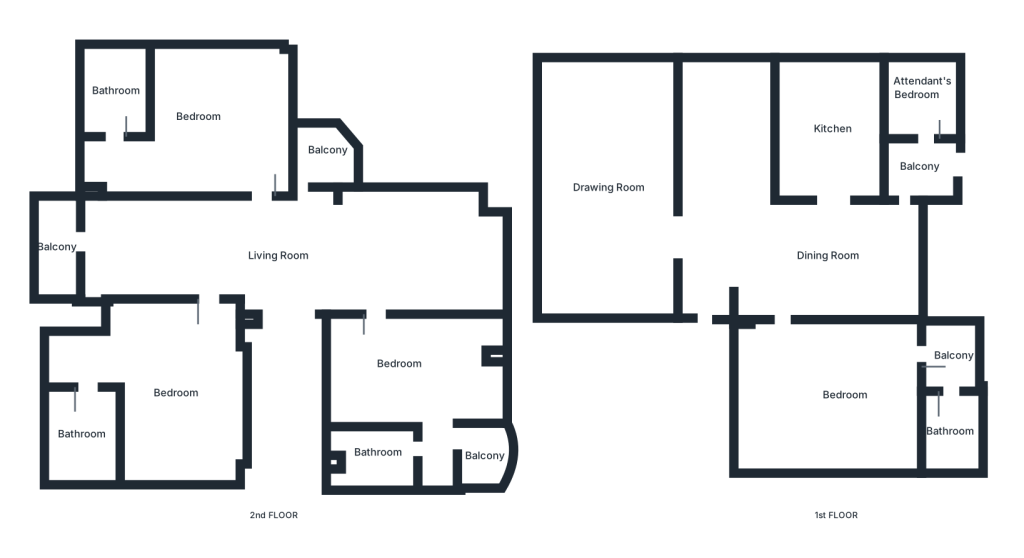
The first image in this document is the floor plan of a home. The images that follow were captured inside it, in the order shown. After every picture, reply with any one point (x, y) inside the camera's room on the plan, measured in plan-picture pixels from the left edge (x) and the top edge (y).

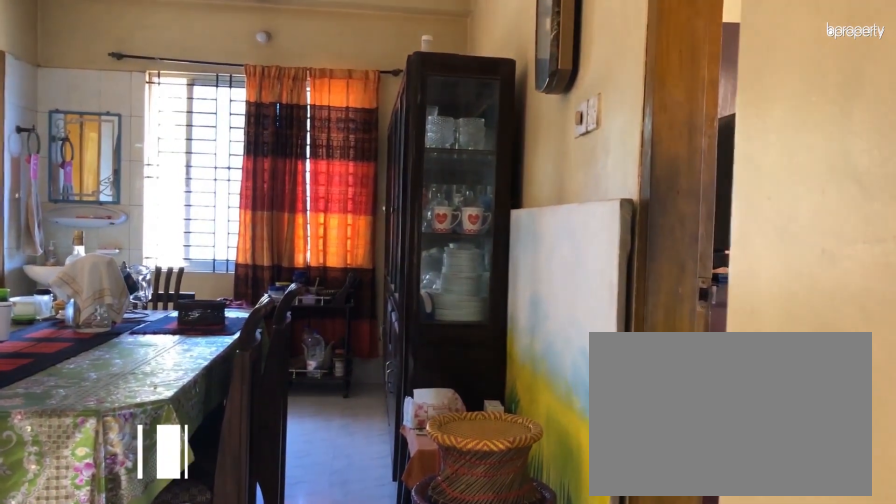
(837, 261)
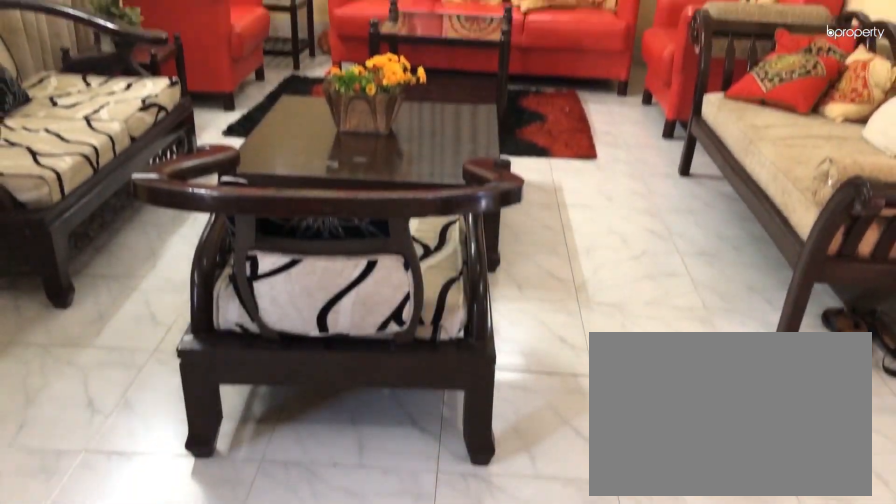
(600, 185)
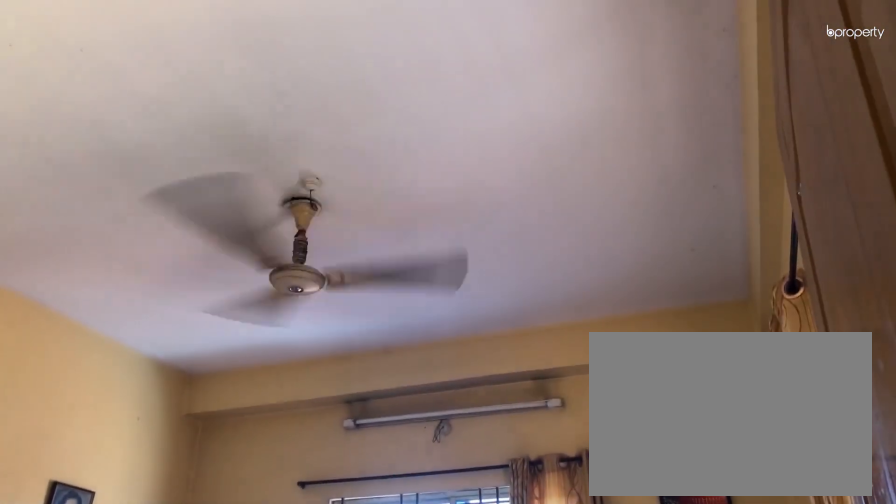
(829, 396)
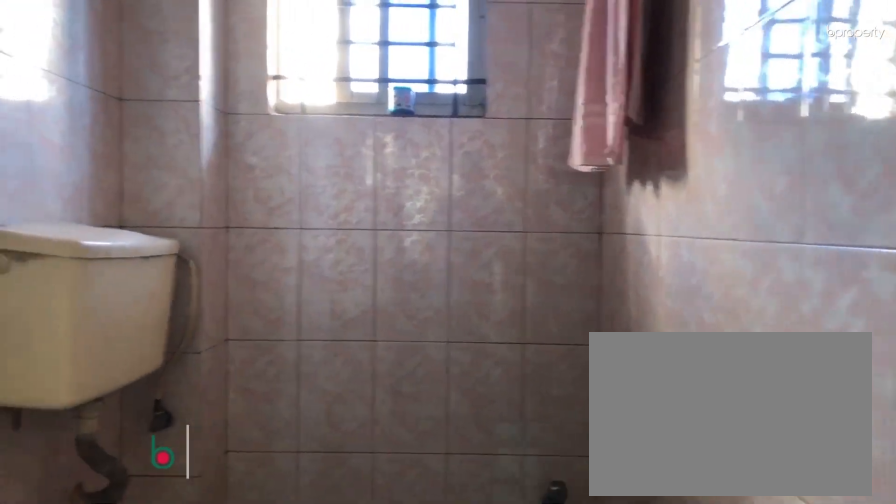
(965, 433)
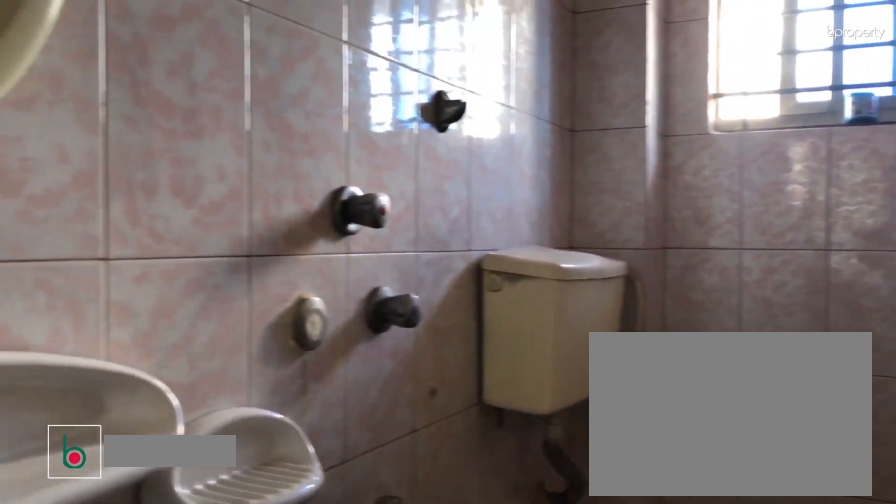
(965, 433)
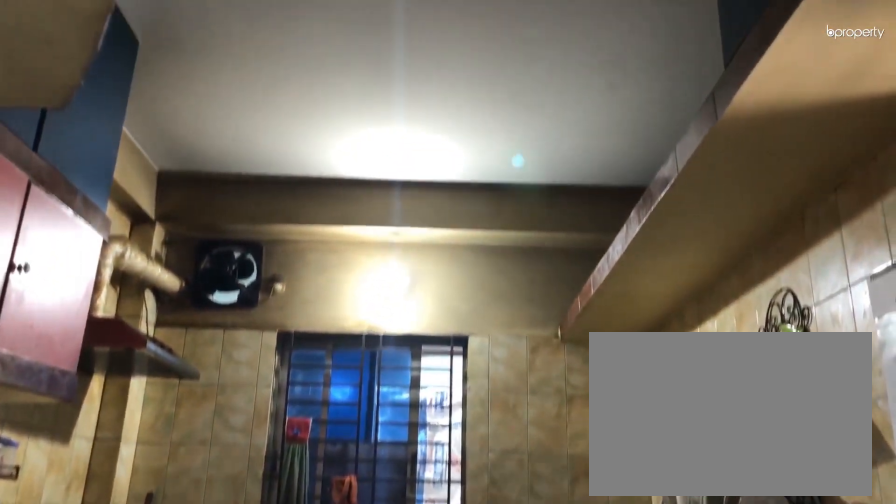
(822, 112)
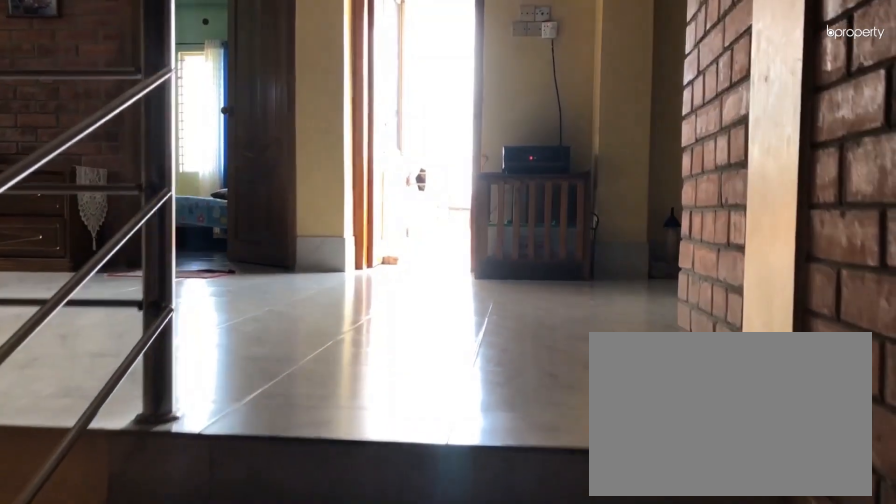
(285, 298)
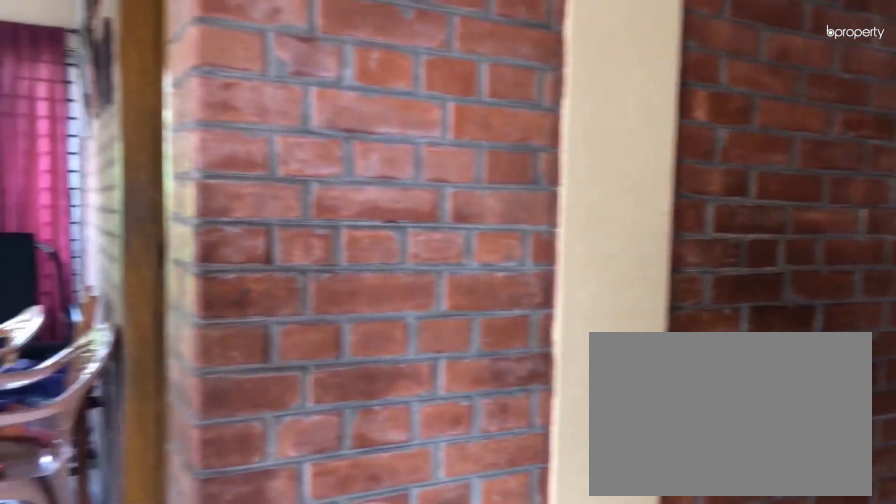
(286, 260)
